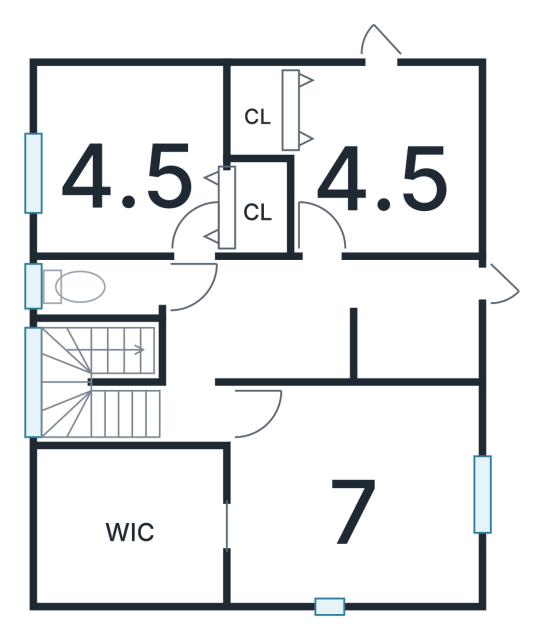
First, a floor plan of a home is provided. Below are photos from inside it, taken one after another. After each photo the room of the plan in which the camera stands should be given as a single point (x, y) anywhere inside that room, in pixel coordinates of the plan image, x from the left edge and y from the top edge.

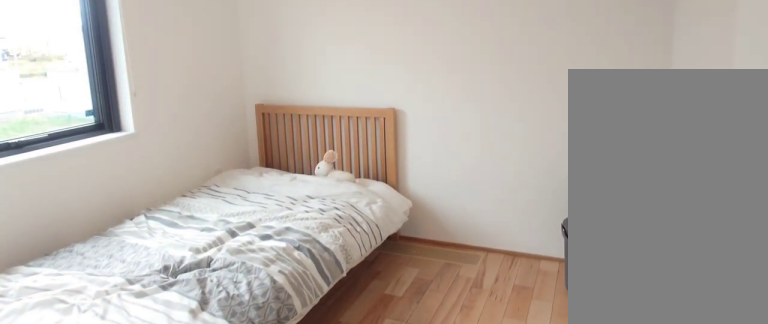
(131, 167)
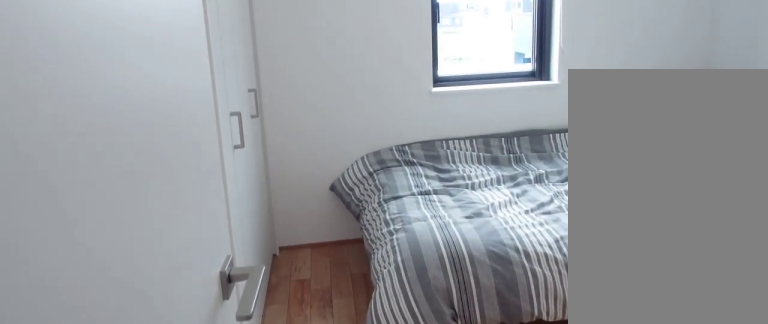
(389, 163)
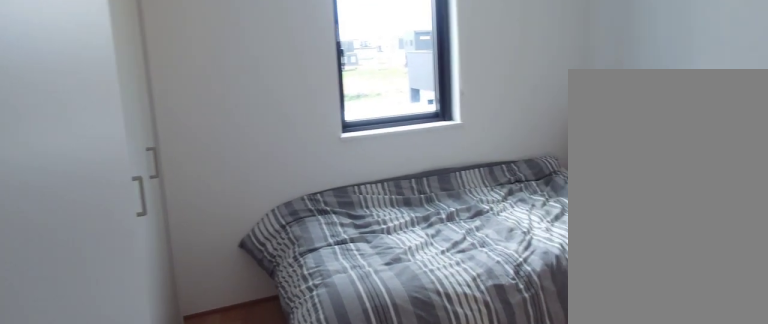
(389, 163)
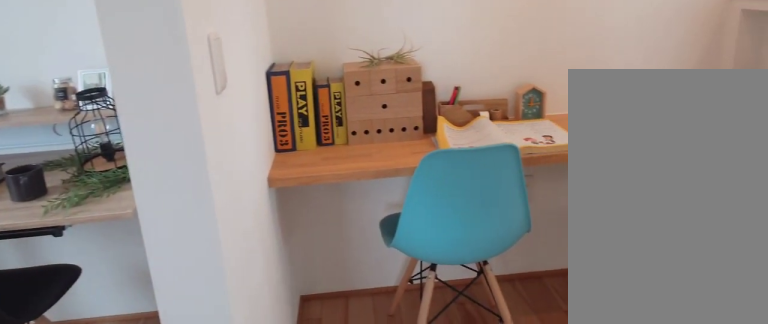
(337, 331)
